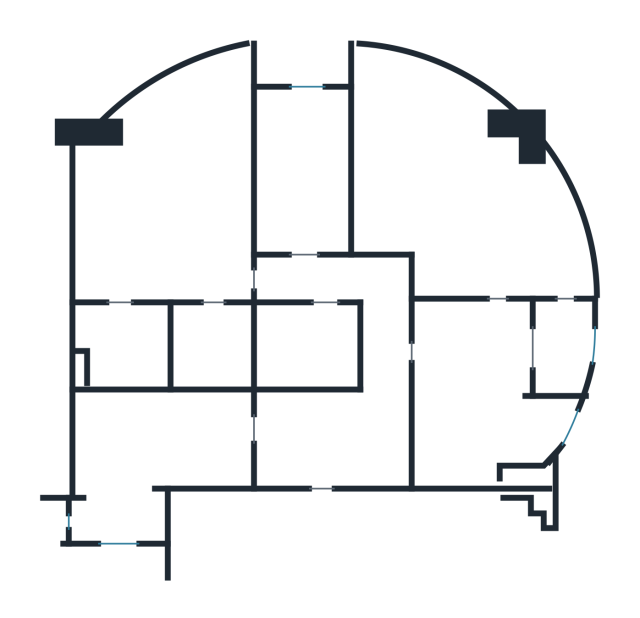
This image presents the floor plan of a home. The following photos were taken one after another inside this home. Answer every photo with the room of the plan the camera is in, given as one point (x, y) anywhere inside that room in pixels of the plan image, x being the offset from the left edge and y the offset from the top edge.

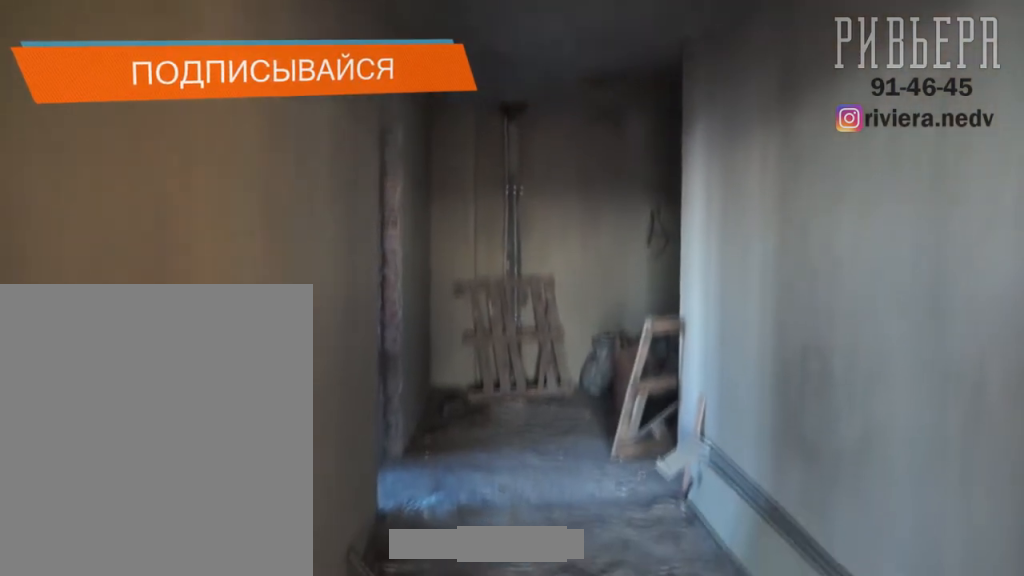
(387, 320)
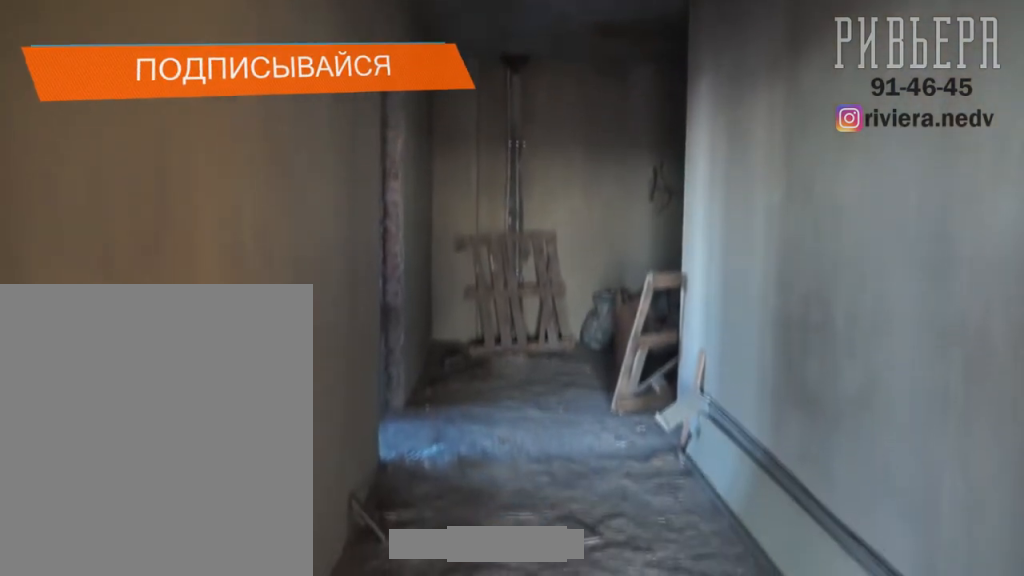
(387, 320)
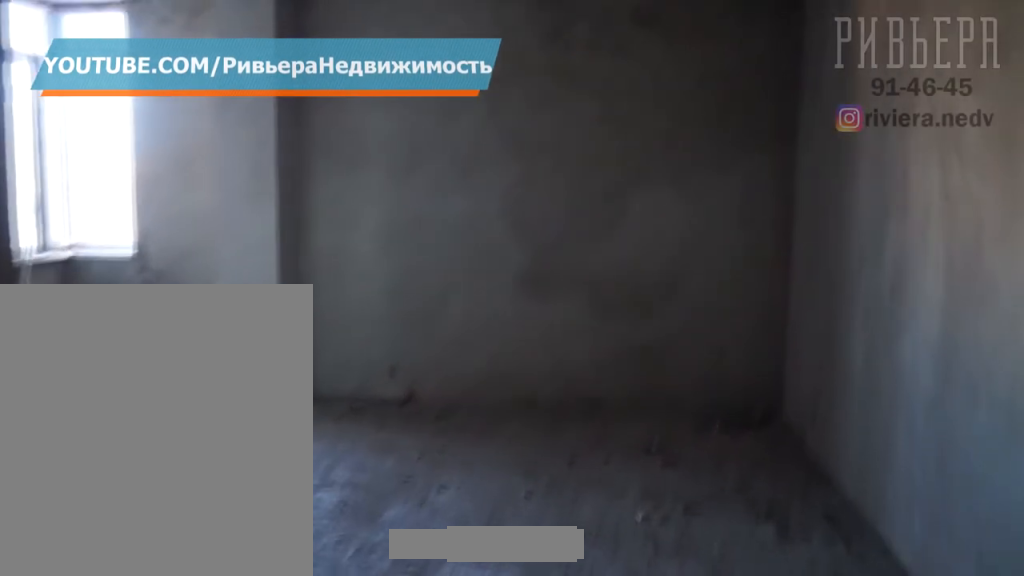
(158, 449)
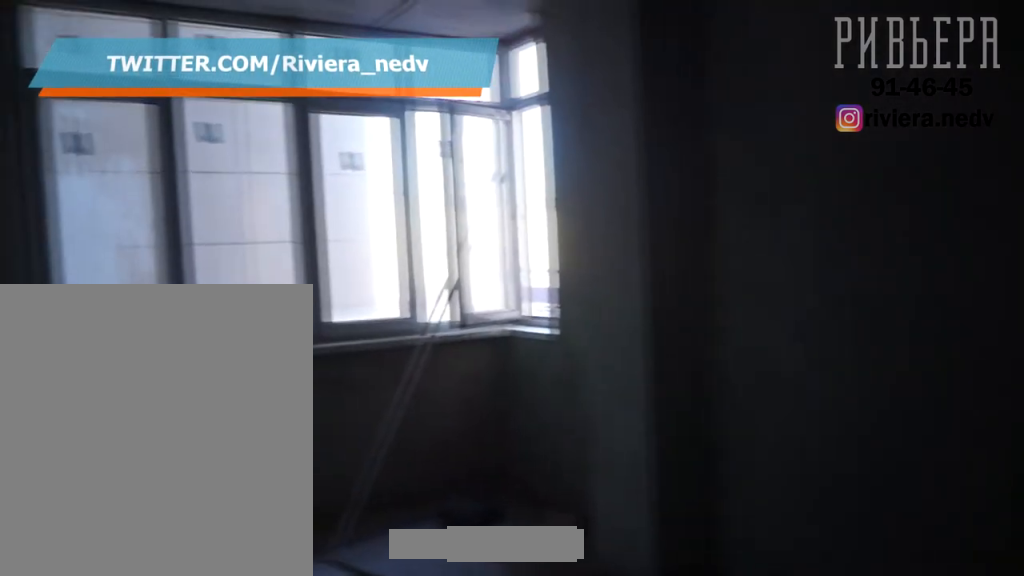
(158, 449)
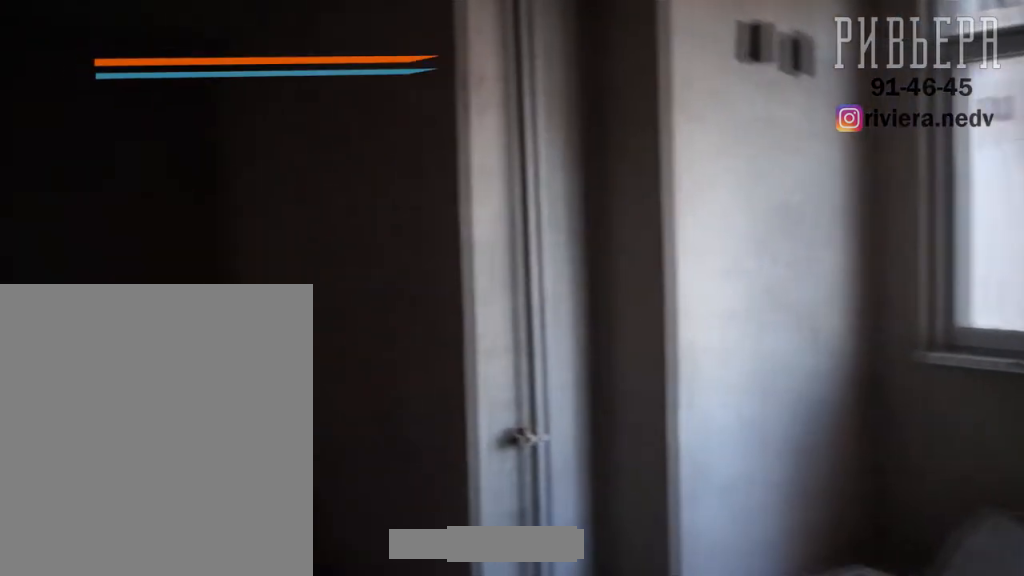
(158, 449)
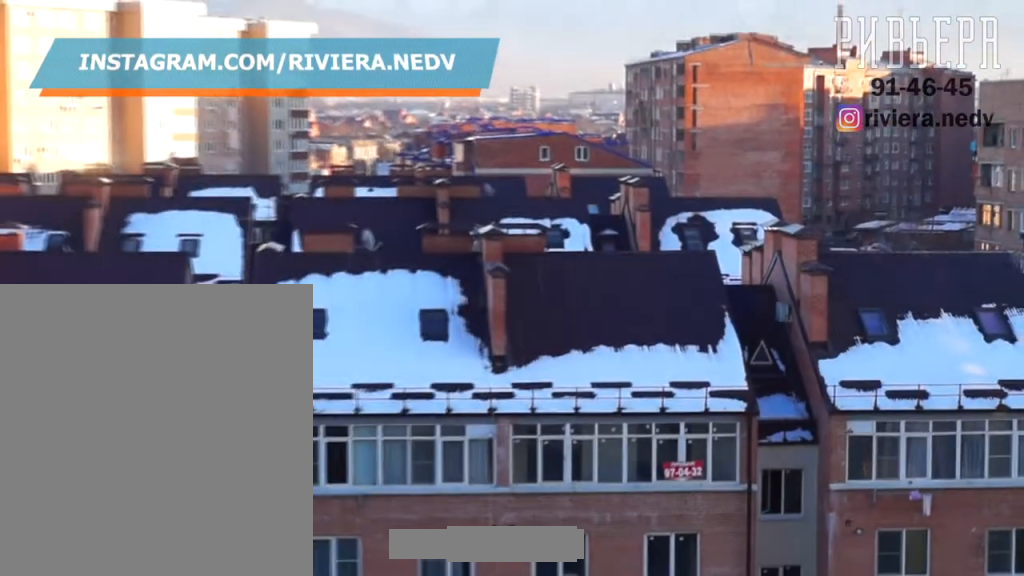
(158, 449)
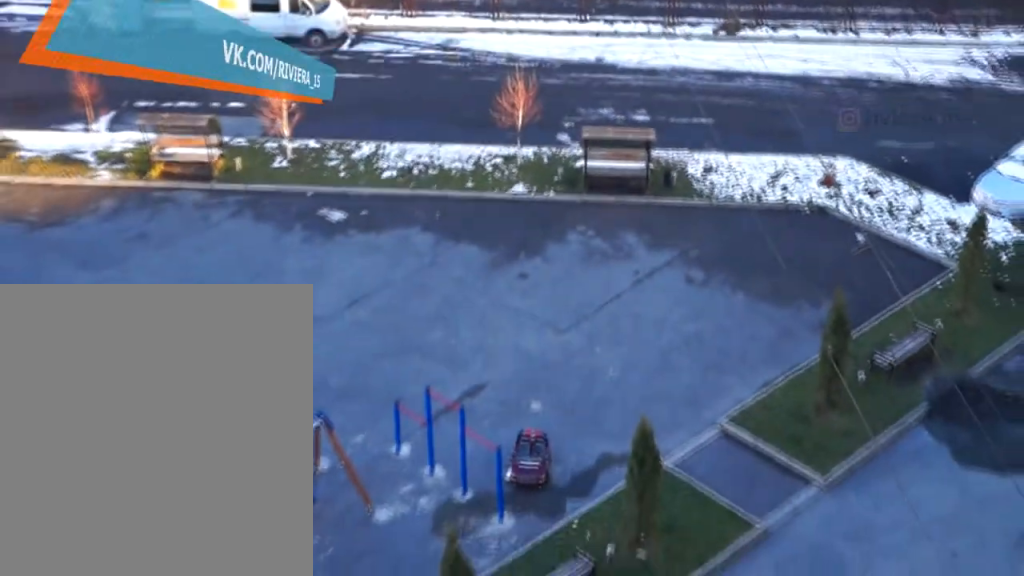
(158, 449)
